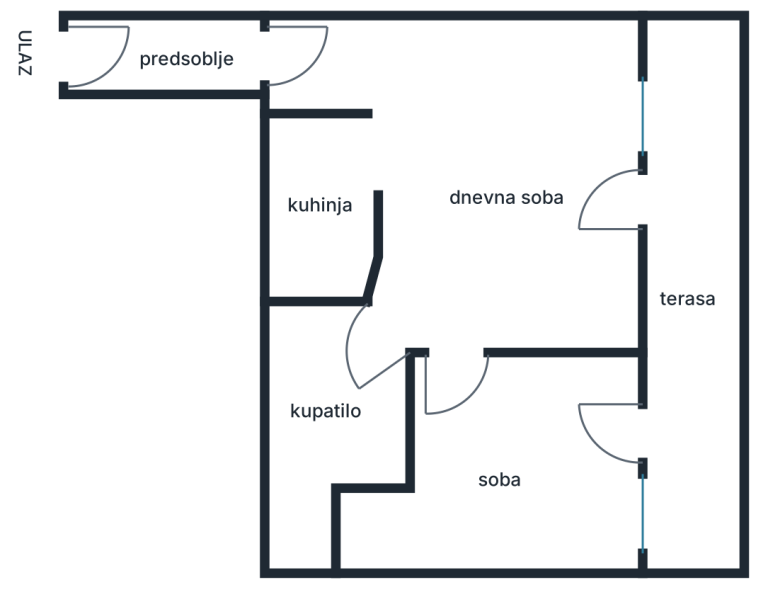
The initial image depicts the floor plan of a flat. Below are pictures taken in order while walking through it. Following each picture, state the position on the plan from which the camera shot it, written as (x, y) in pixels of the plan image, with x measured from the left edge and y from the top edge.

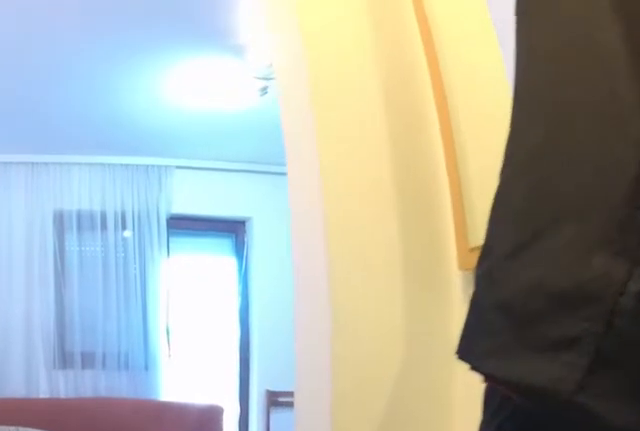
(269, 55)
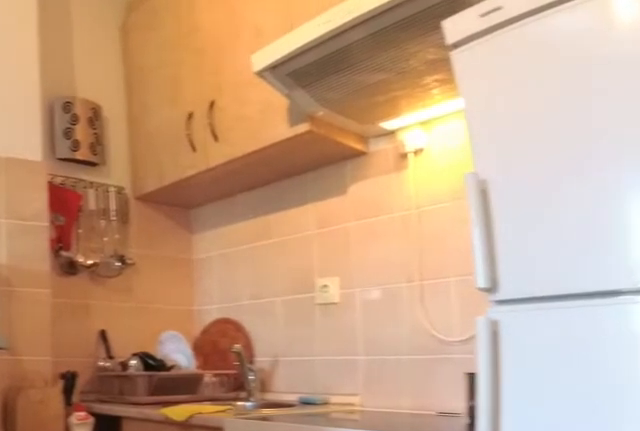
(428, 103)
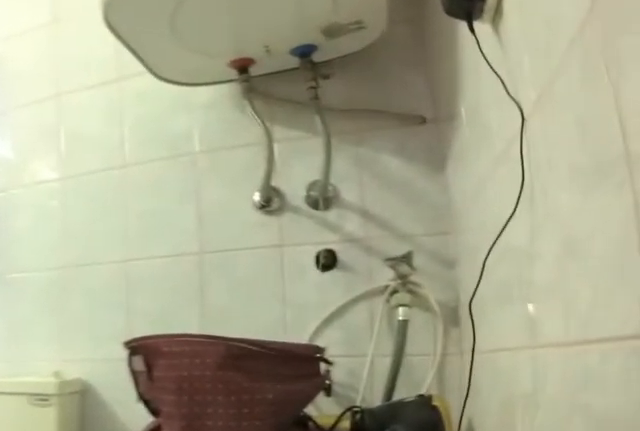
(378, 307)
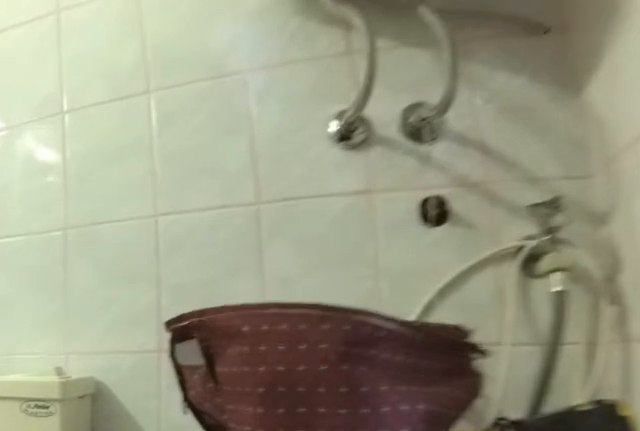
(359, 326)
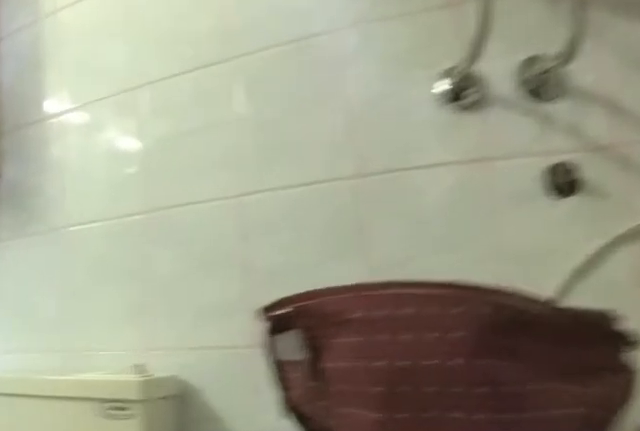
(358, 325)
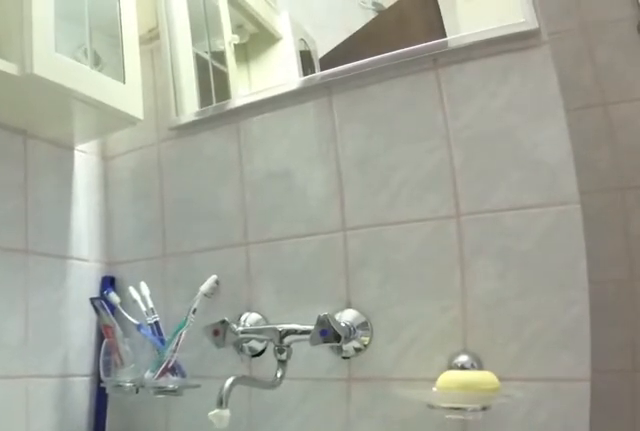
(366, 346)
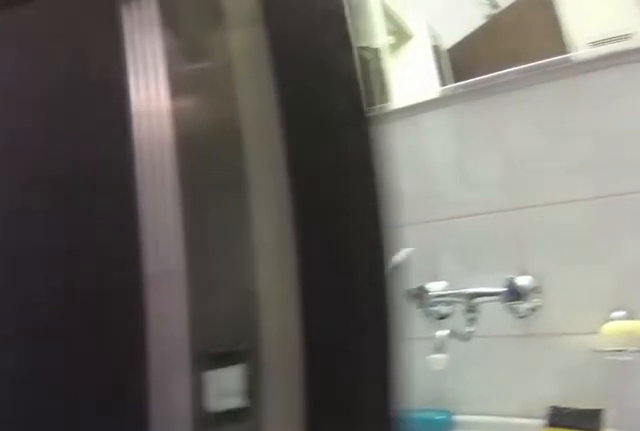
(391, 301)
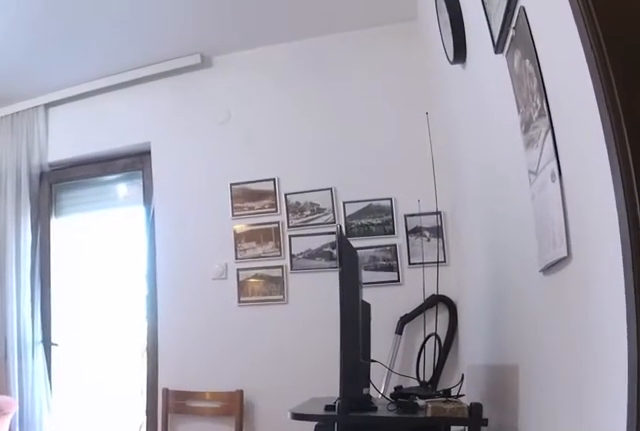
(399, 312)
